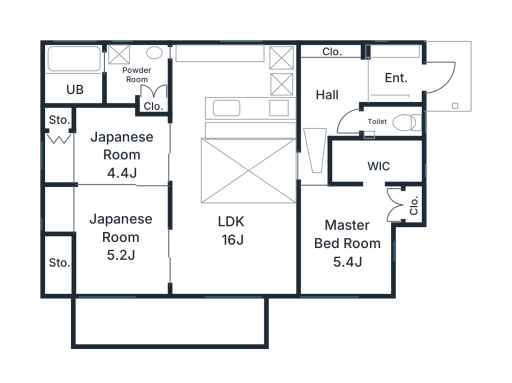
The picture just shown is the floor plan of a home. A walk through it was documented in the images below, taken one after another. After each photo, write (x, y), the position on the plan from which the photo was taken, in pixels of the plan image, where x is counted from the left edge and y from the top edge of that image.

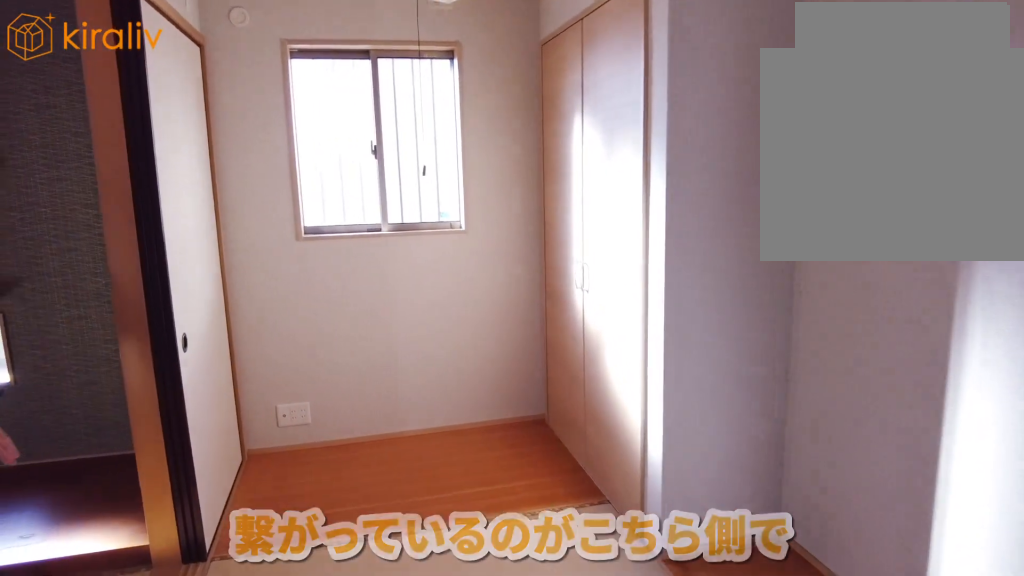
(87, 196)
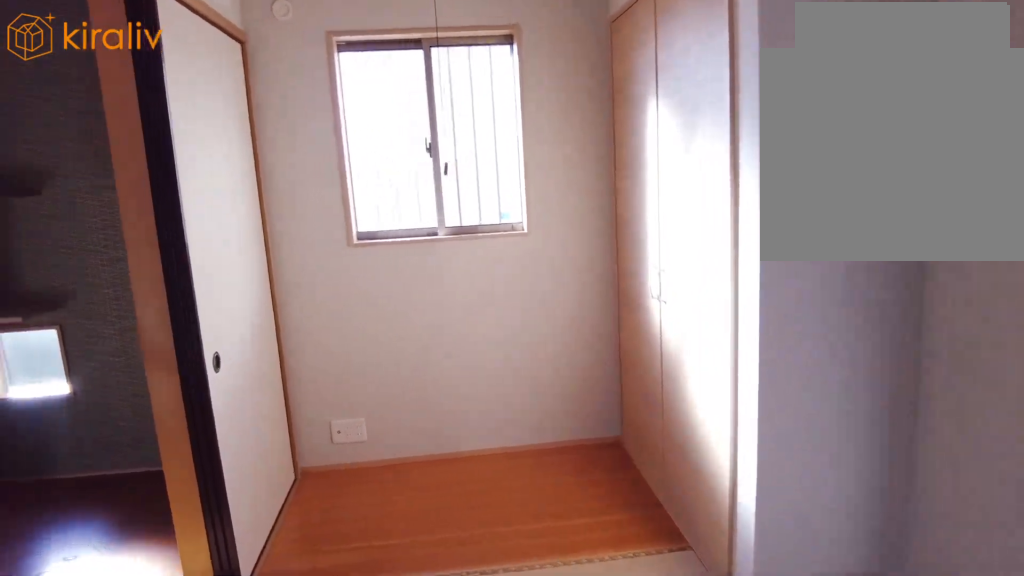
(87, 203)
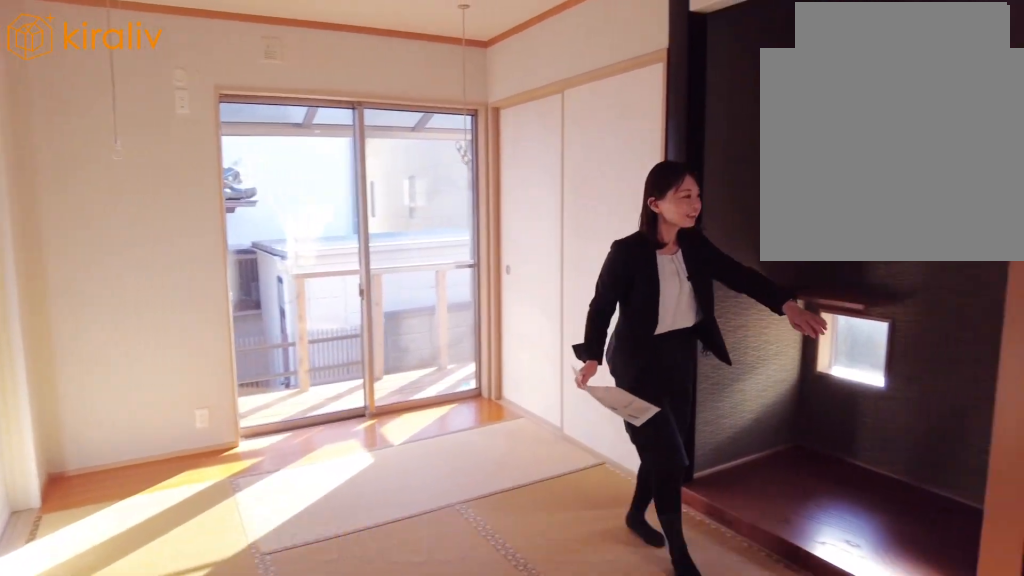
(92, 229)
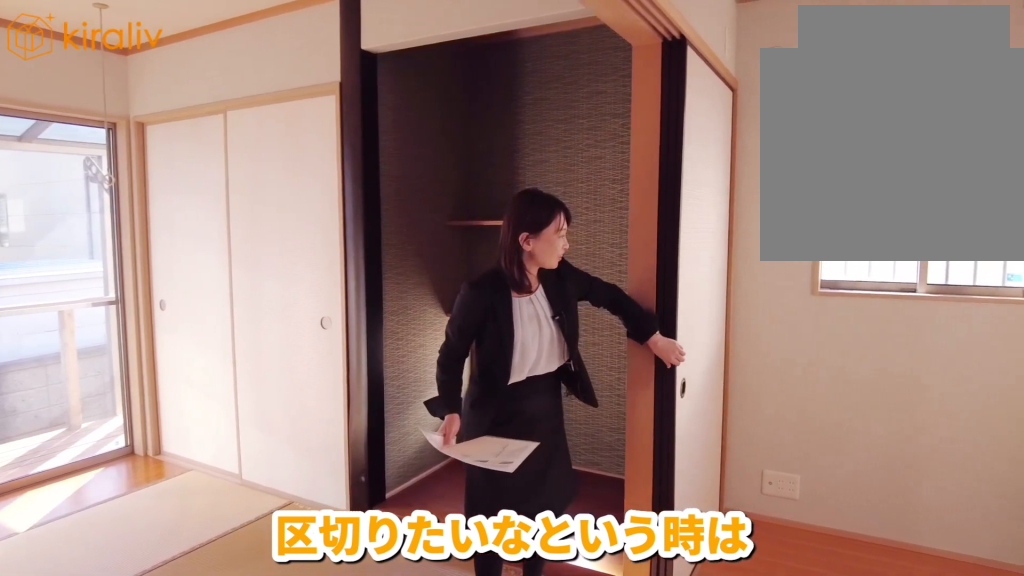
(93, 204)
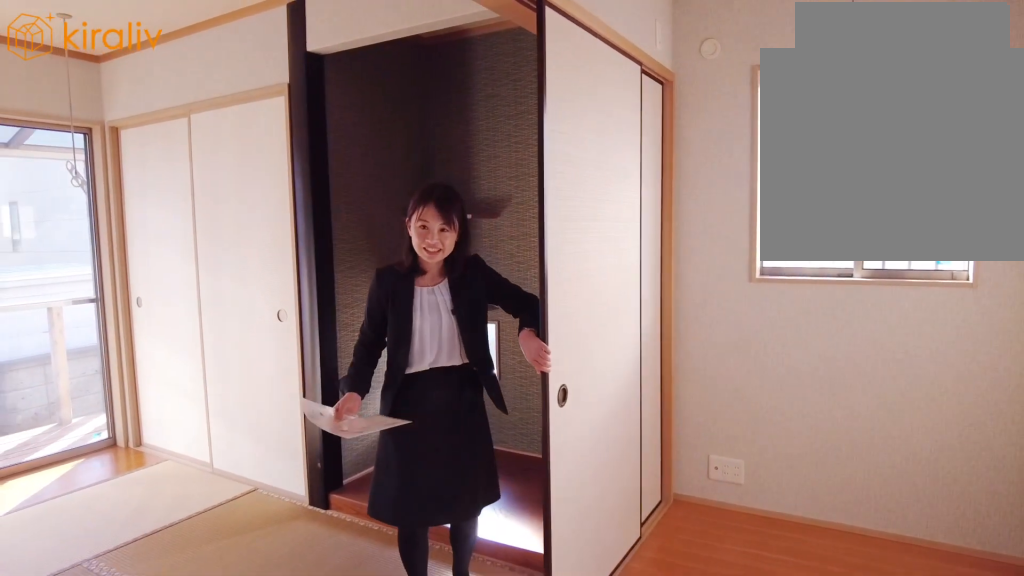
(92, 201)
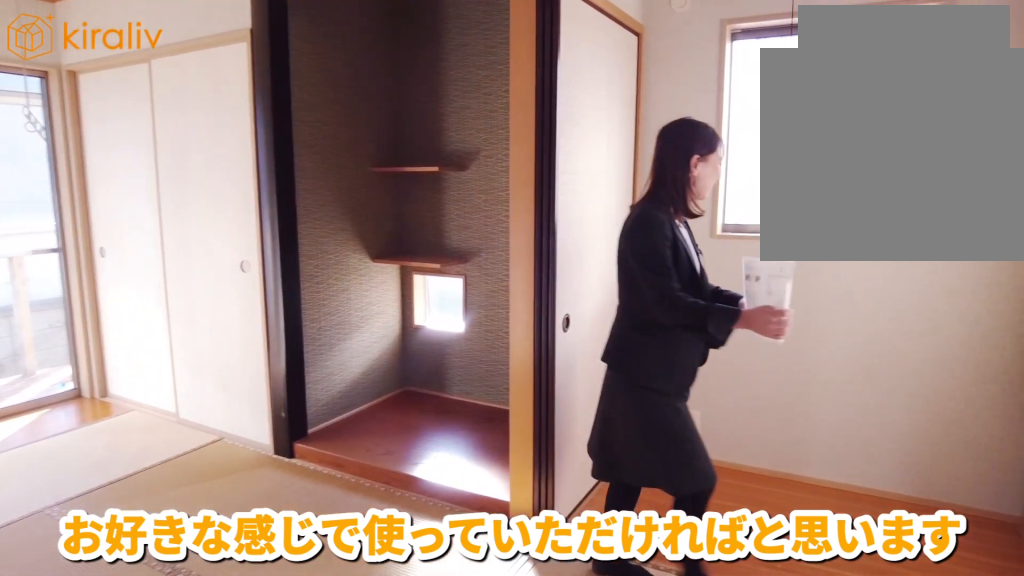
(93, 173)
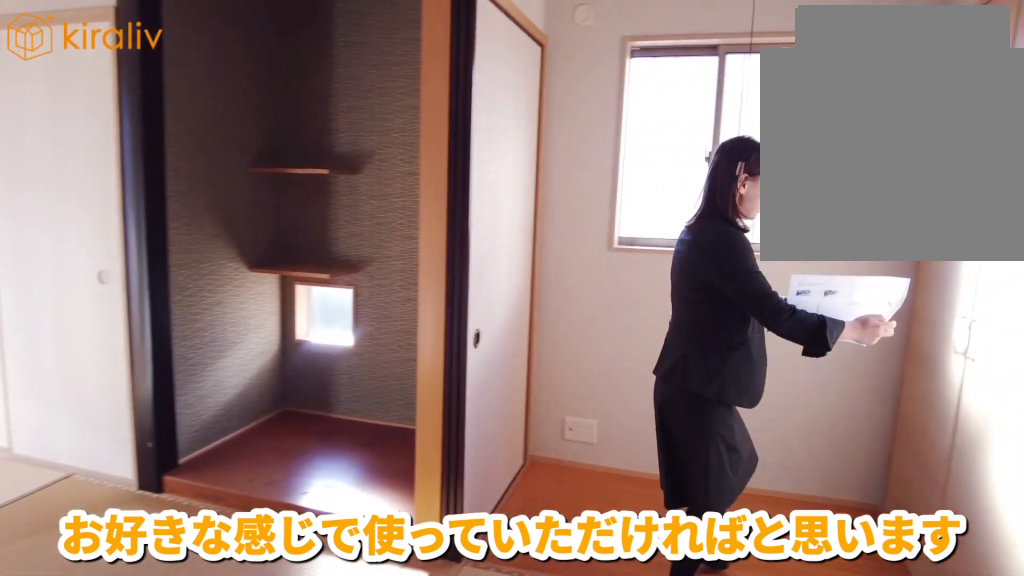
(91, 178)
